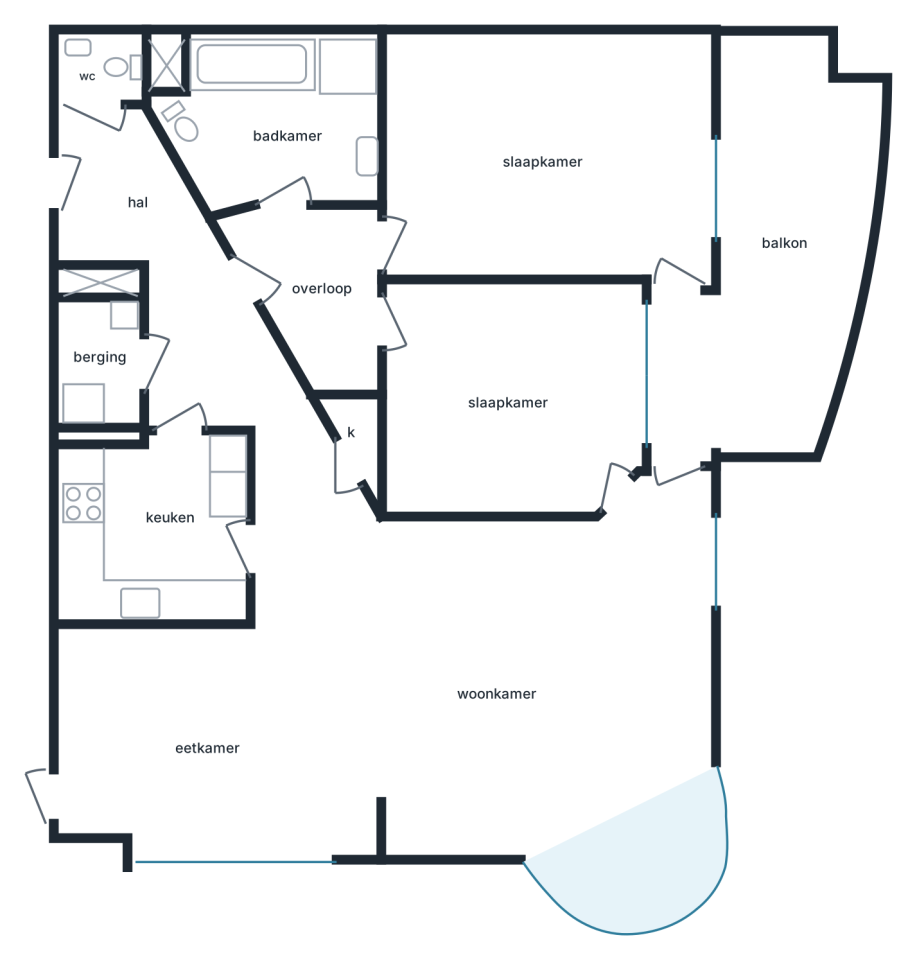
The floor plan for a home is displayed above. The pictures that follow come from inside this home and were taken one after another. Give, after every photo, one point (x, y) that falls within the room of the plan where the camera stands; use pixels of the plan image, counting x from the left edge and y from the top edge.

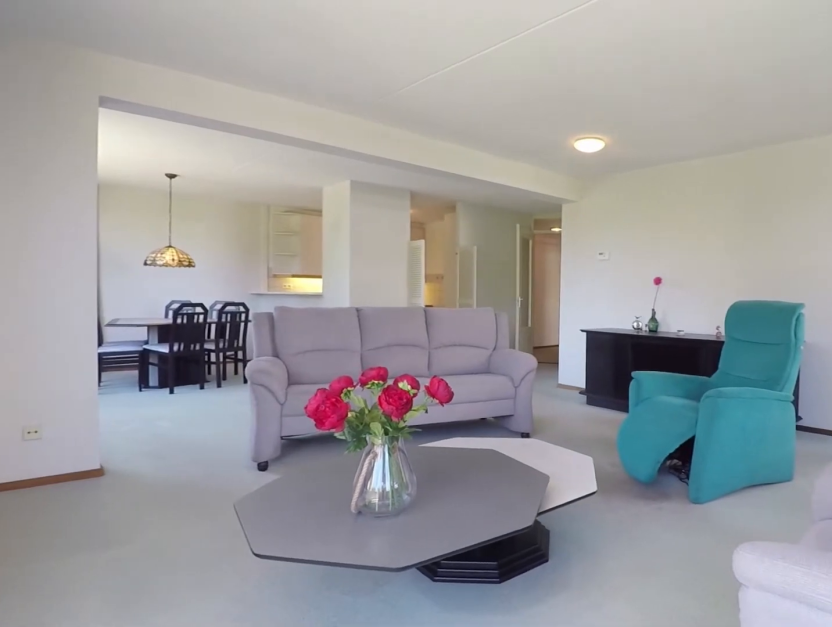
(102, 718)
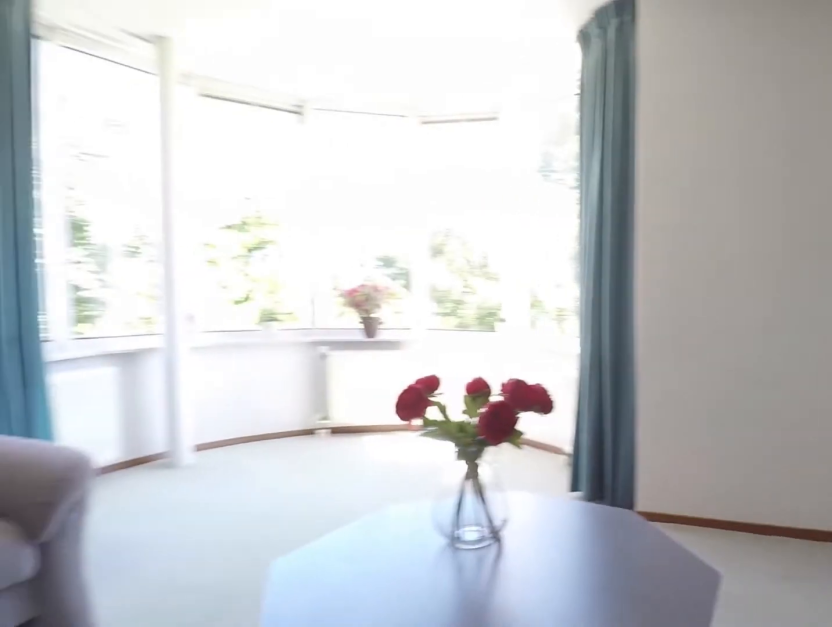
(250, 844)
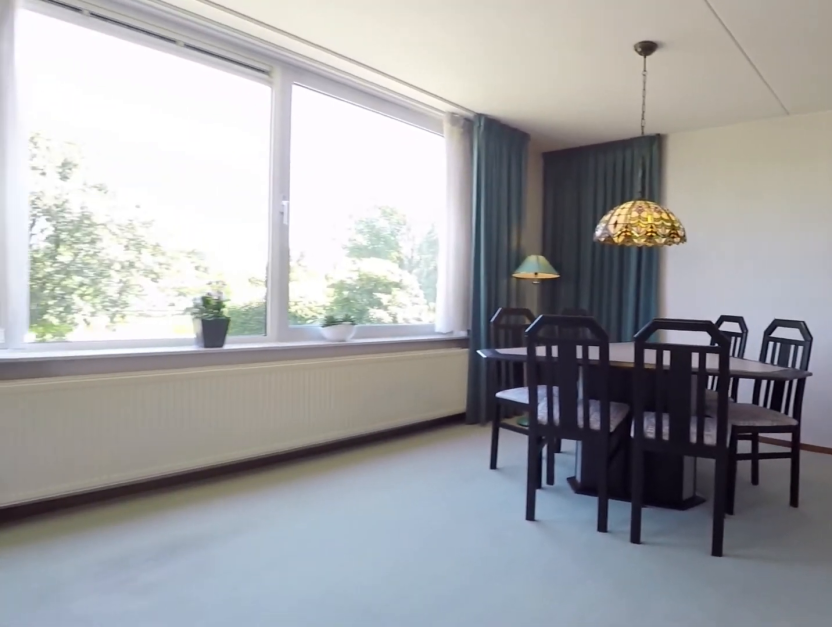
(74, 745)
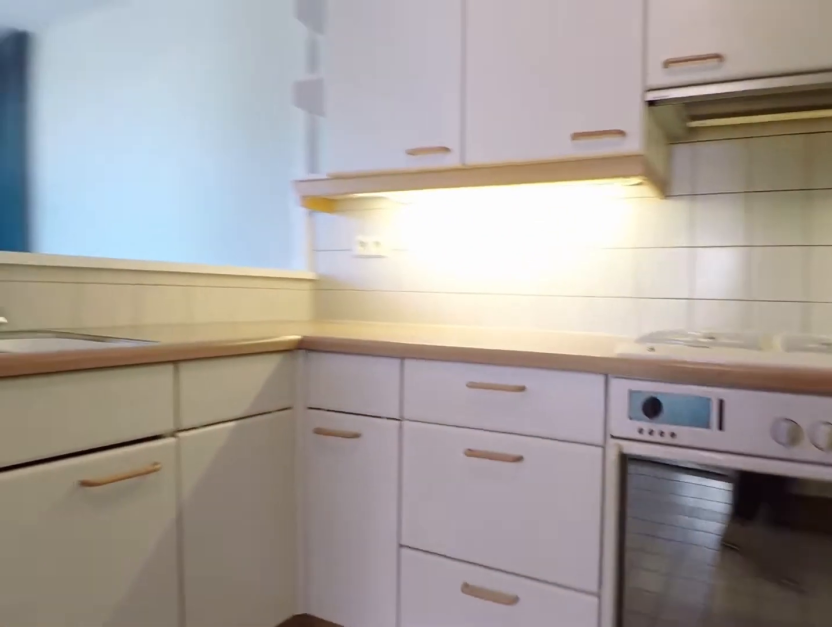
(126, 568)
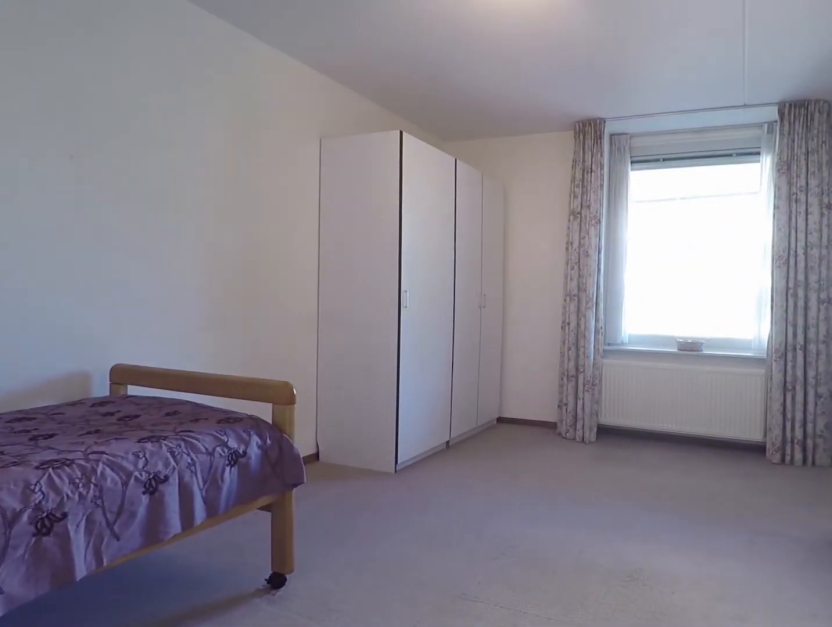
(547, 158)
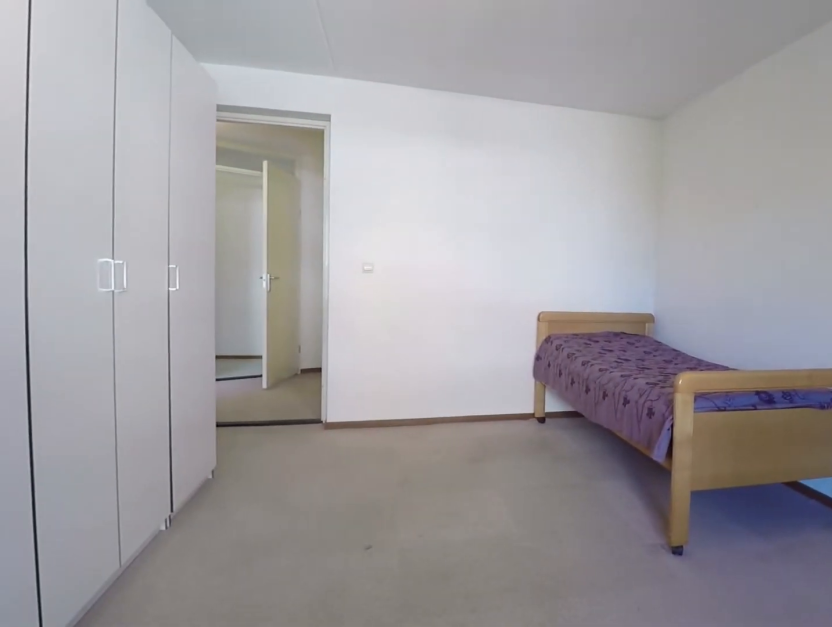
(547, 158)
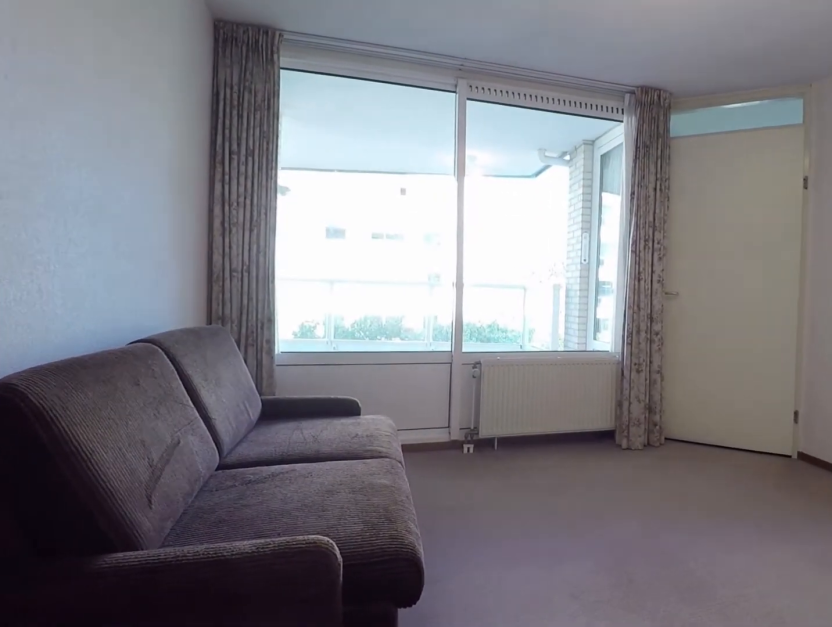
(510, 398)
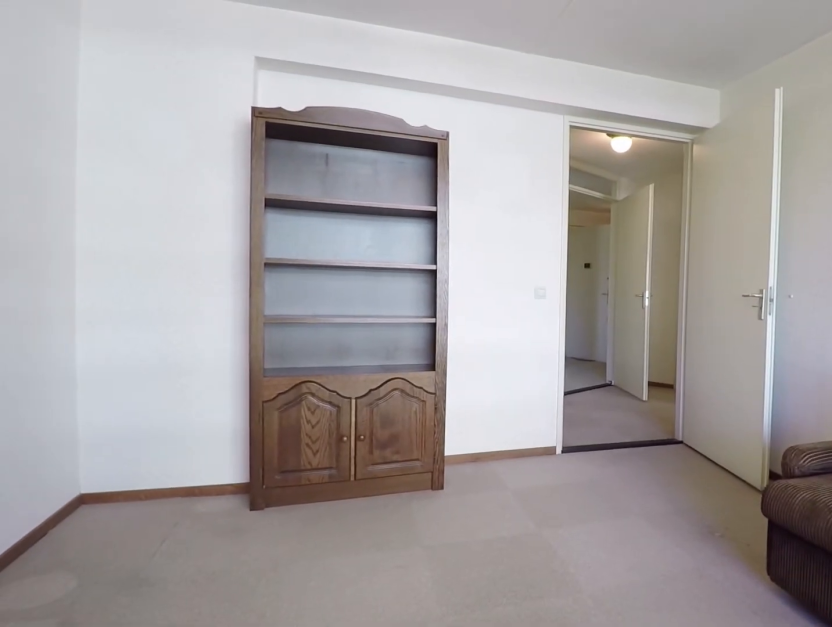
(510, 398)
